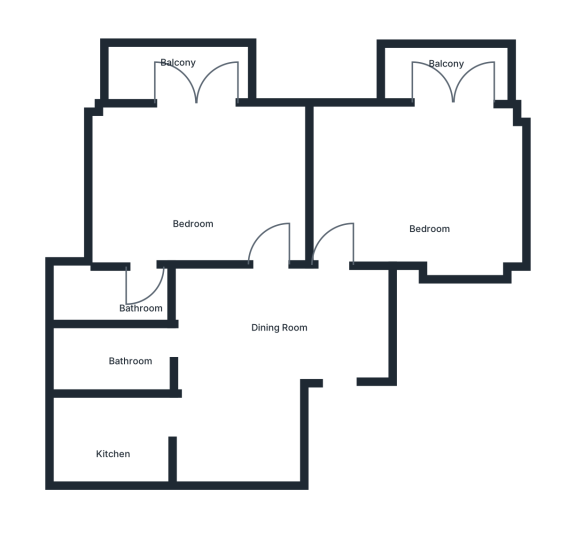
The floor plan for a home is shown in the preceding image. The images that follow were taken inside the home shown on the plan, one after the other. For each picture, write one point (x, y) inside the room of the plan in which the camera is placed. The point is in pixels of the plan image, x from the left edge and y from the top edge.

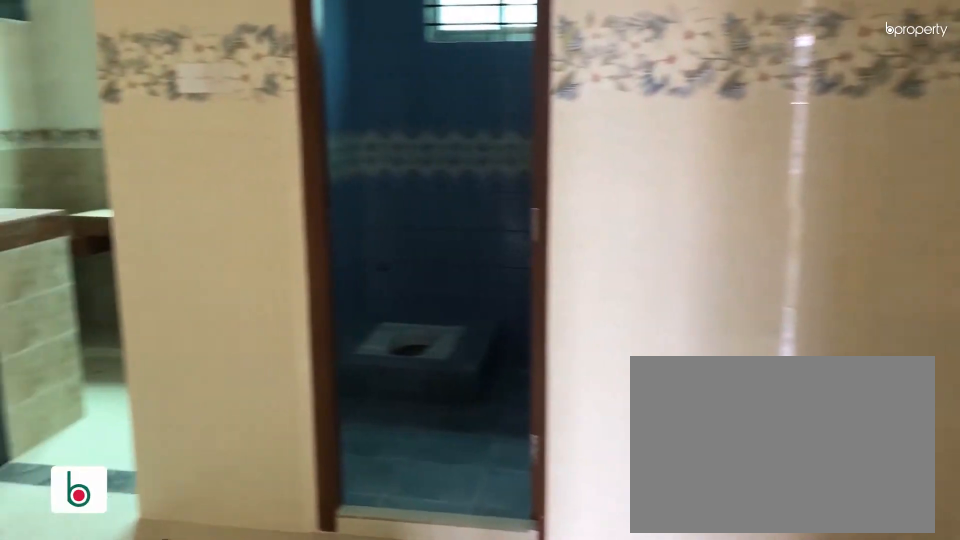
(253, 371)
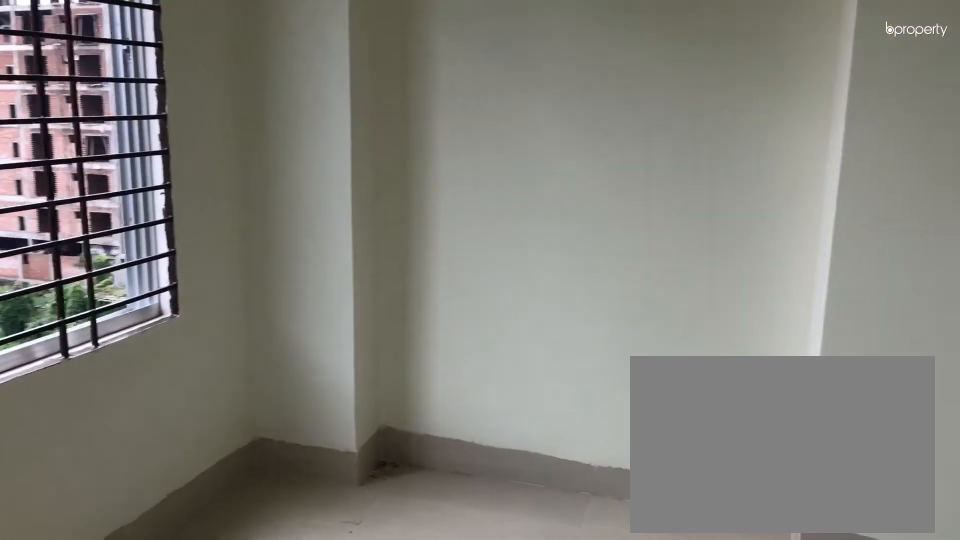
(426, 185)
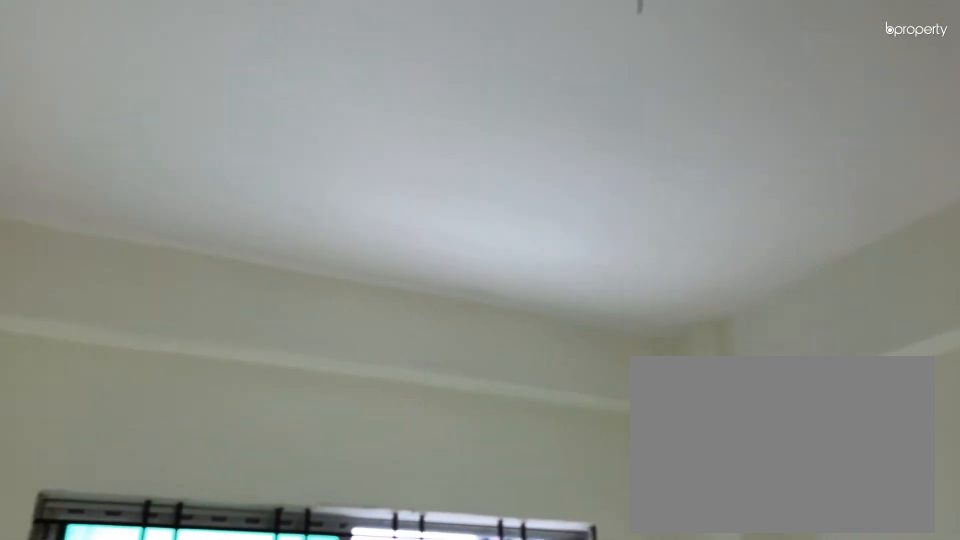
(426, 185)
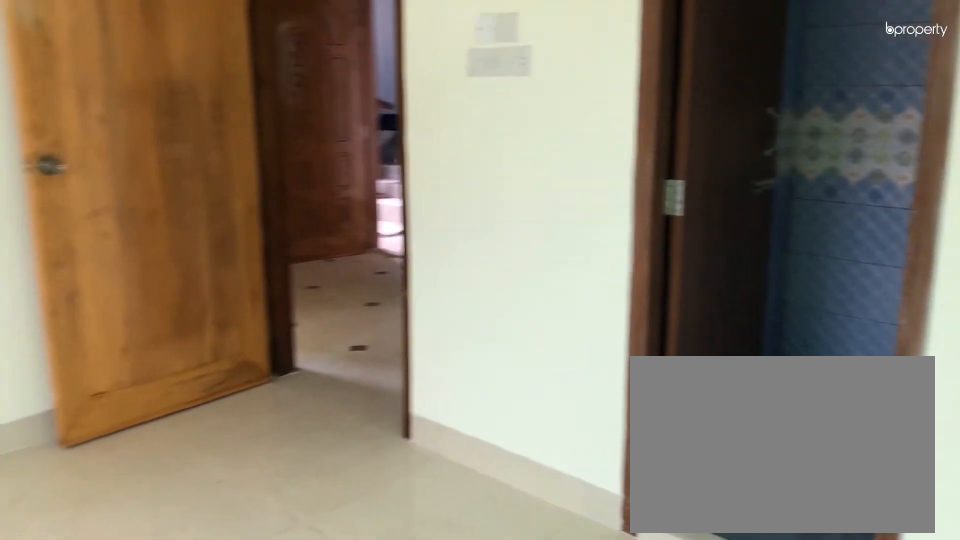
(196, 182)
